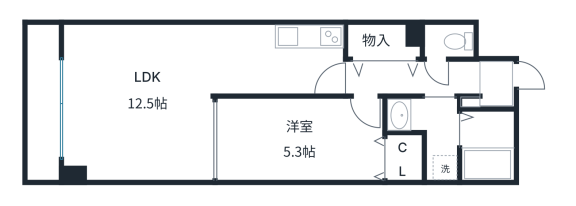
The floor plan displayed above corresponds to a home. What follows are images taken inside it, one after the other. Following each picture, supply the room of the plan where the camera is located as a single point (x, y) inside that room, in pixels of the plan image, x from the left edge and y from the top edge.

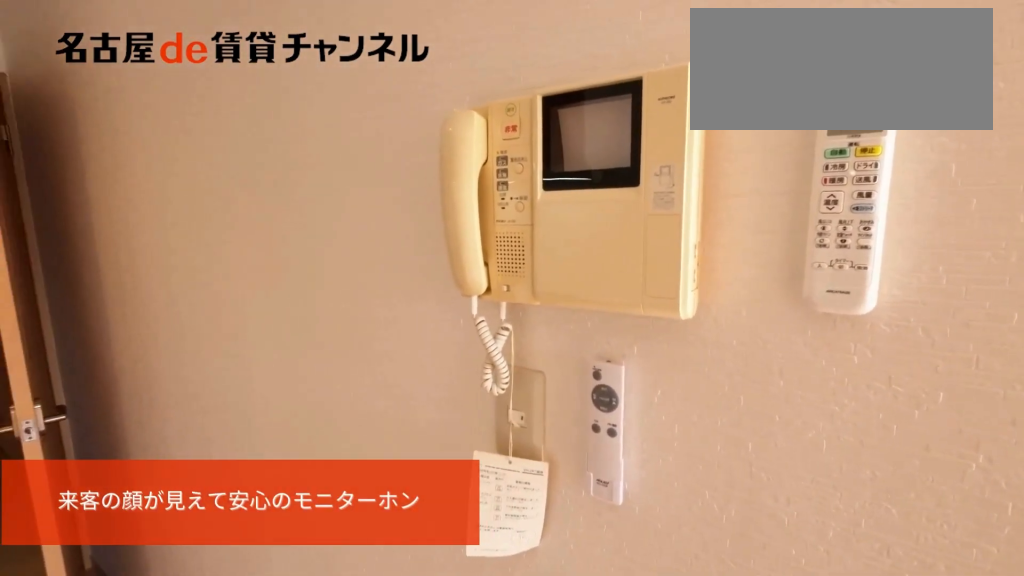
(276, 72)
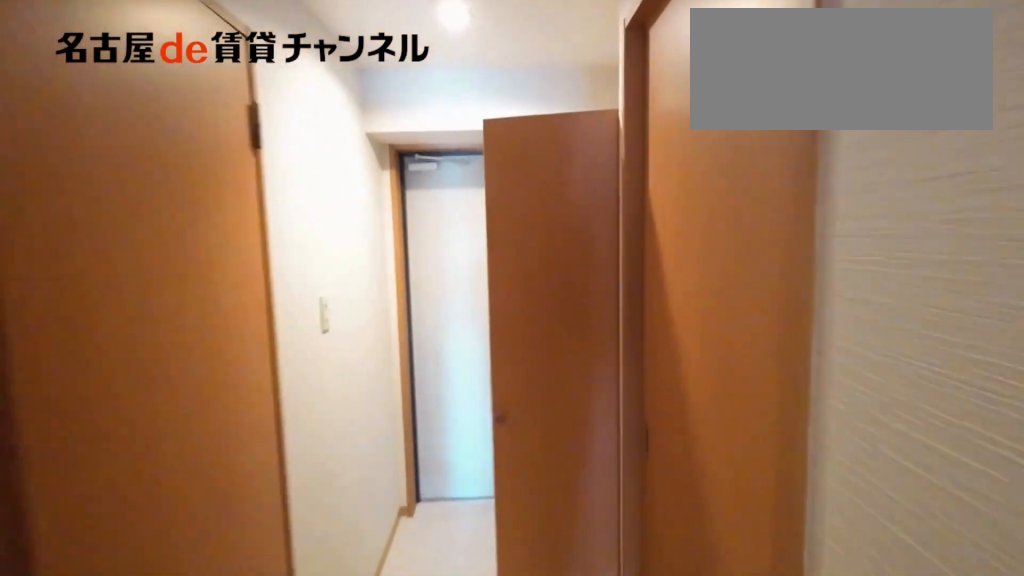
(414, 79)
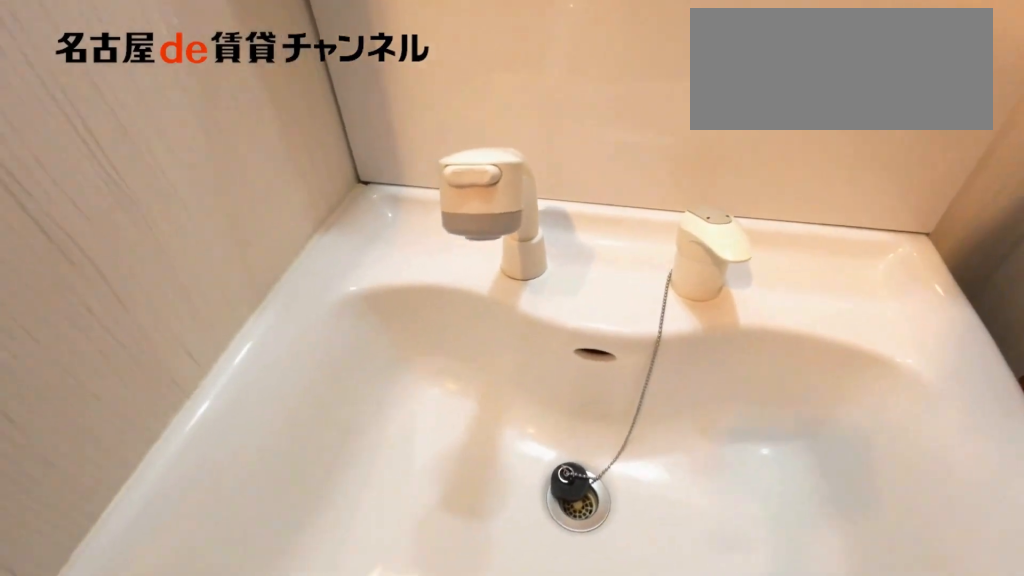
(429, 132)
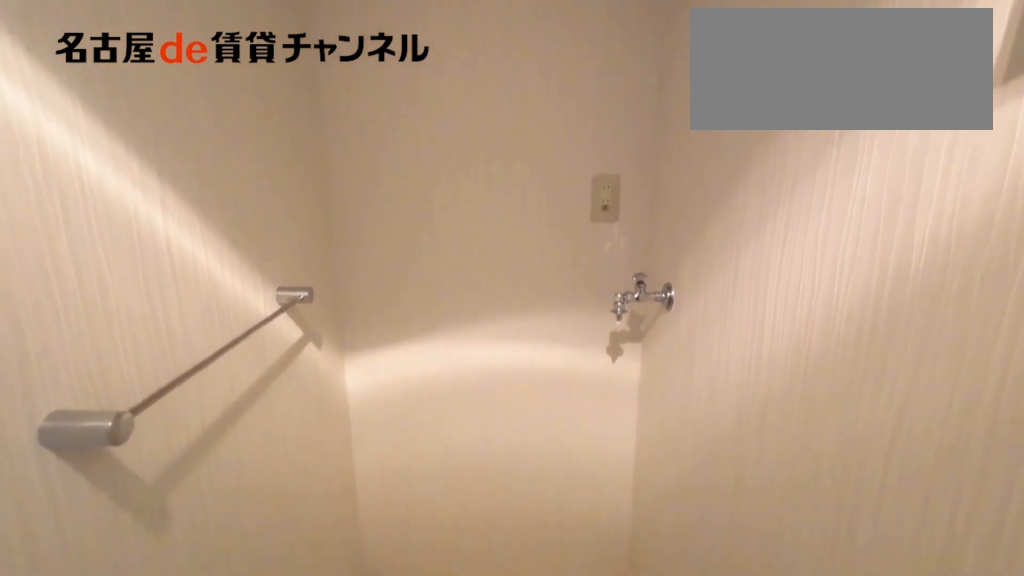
(429, 132)
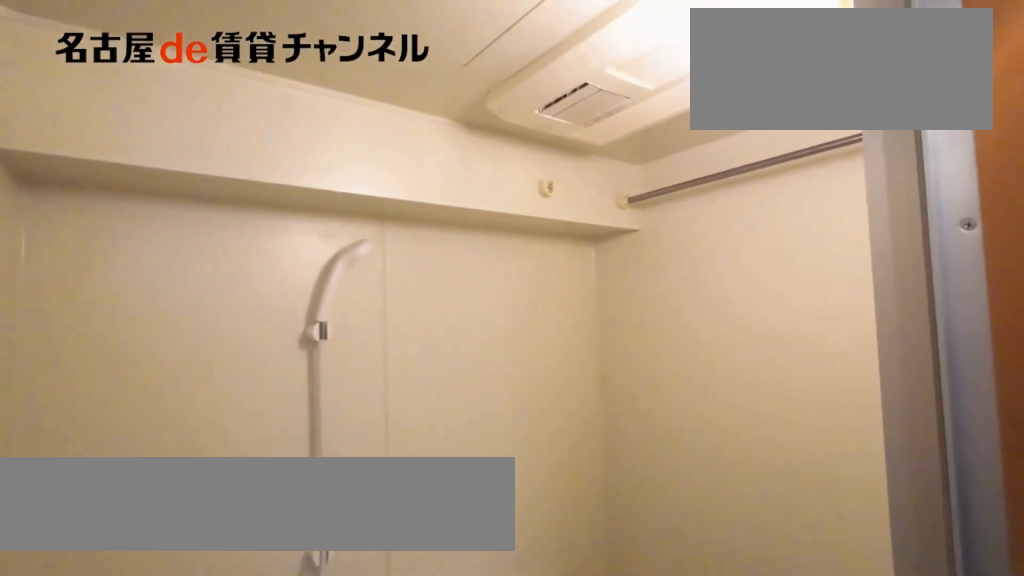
(487, 145)
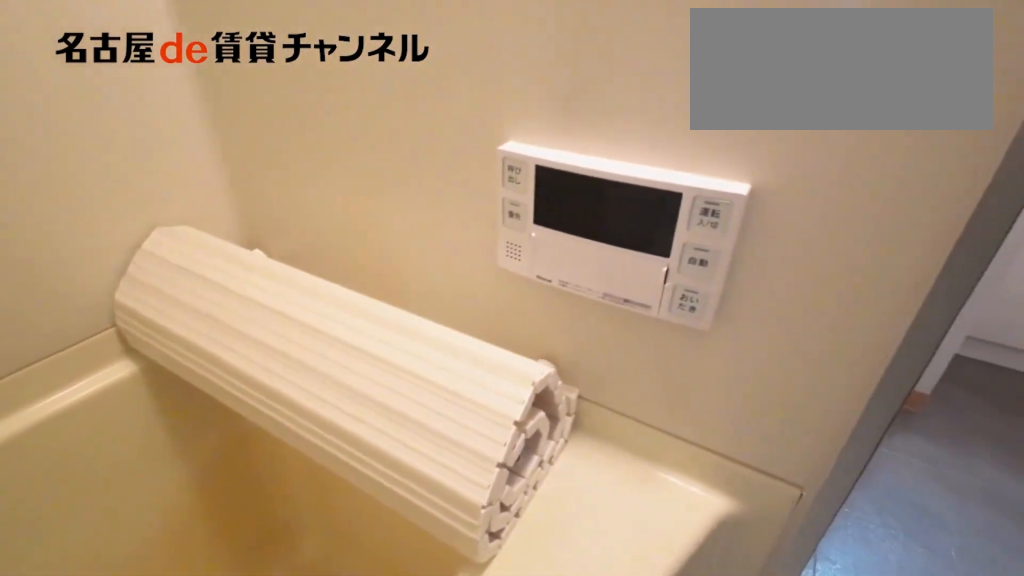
(487, 145)
